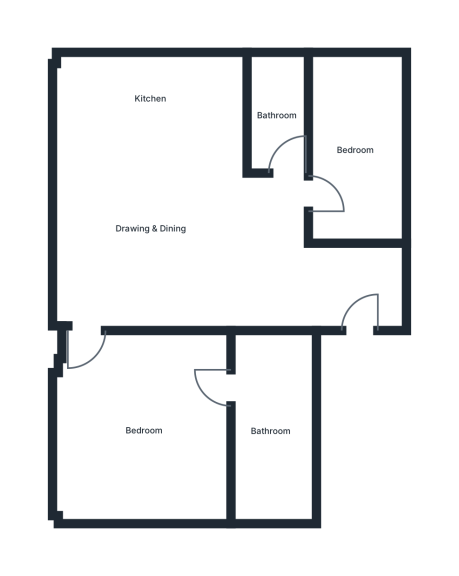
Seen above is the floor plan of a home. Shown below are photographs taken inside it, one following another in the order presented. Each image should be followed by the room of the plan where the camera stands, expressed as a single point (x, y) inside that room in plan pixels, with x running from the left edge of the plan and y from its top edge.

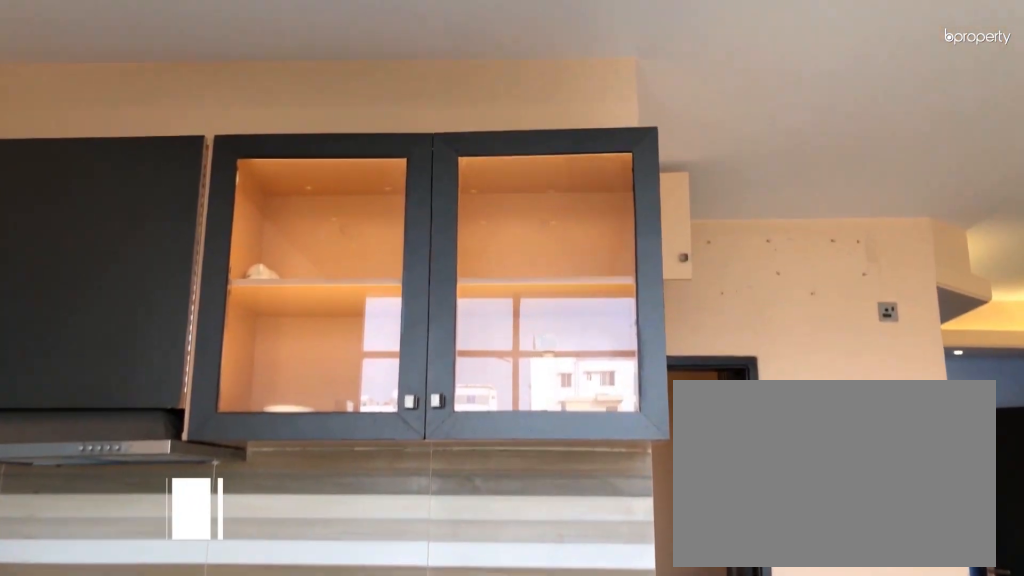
(151, 96)
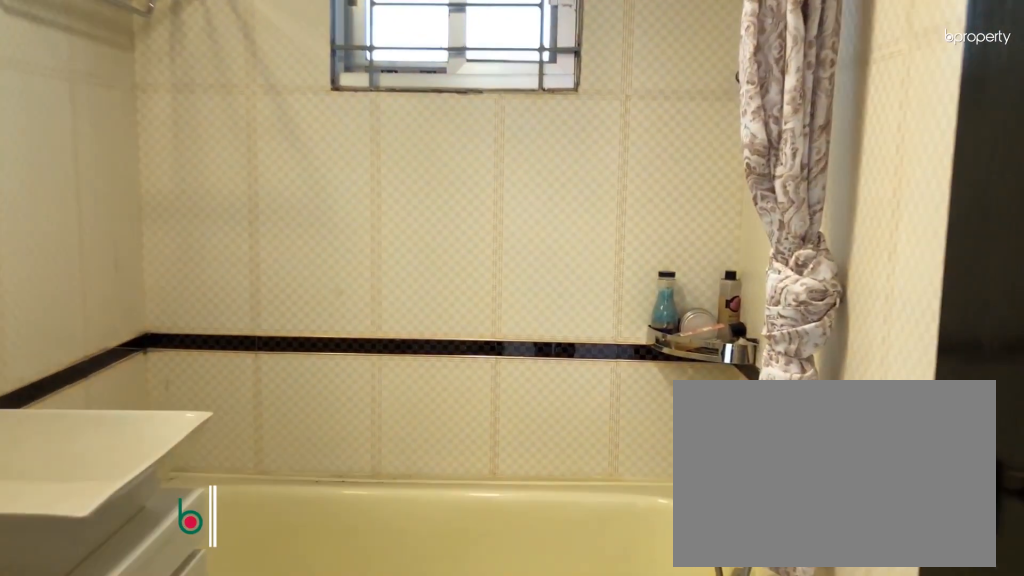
(278, 115)
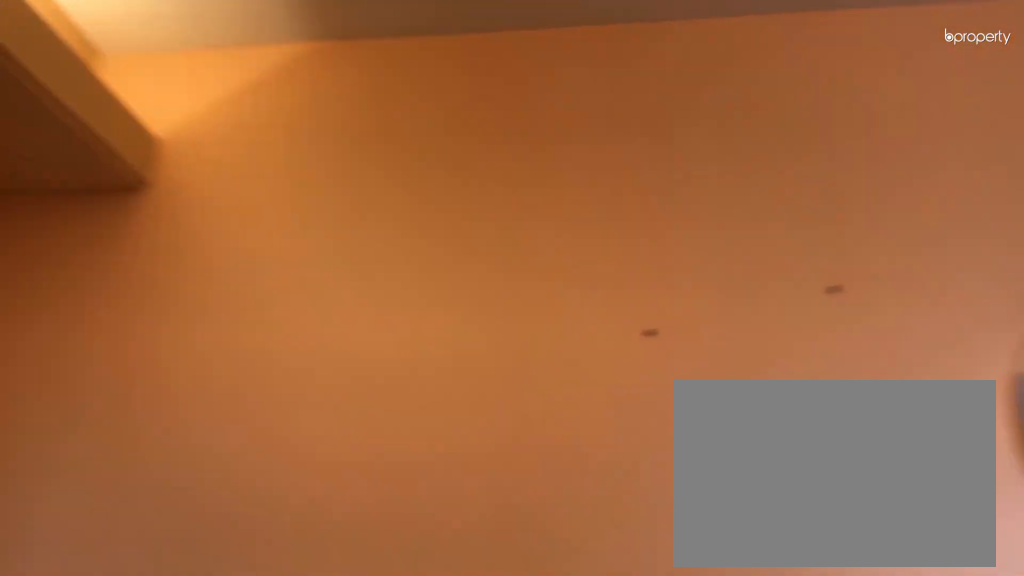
(360, 152)
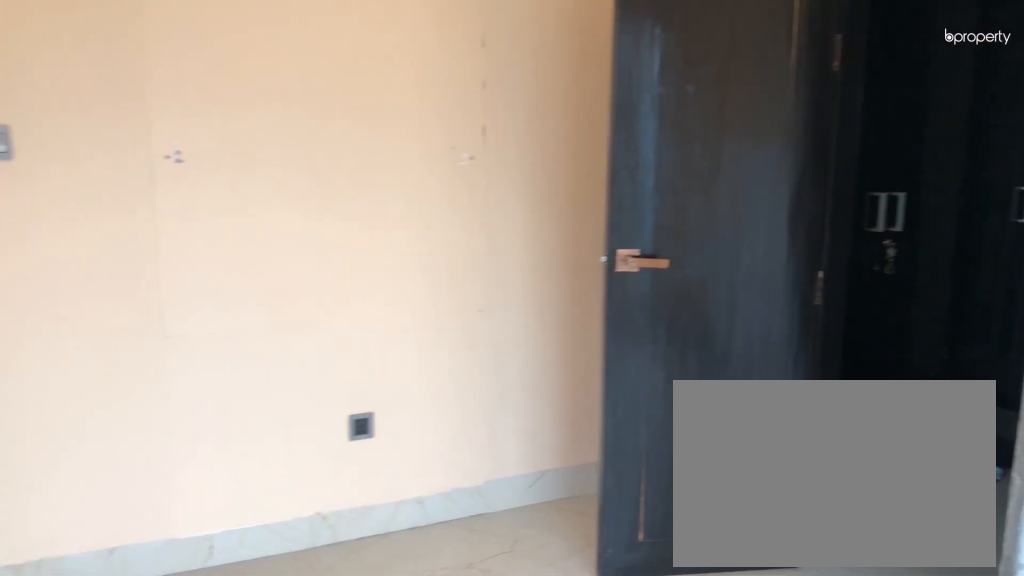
(147, 429)
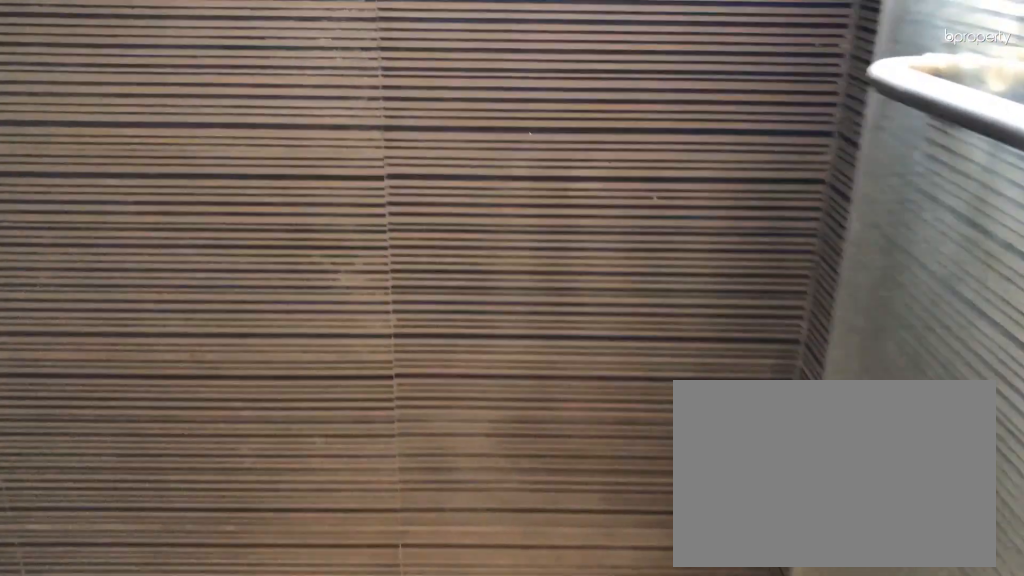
(273, 429)
